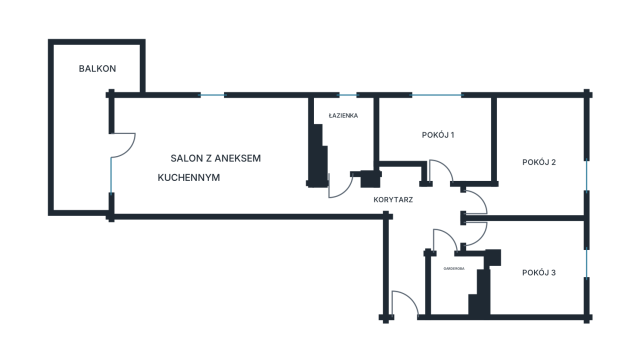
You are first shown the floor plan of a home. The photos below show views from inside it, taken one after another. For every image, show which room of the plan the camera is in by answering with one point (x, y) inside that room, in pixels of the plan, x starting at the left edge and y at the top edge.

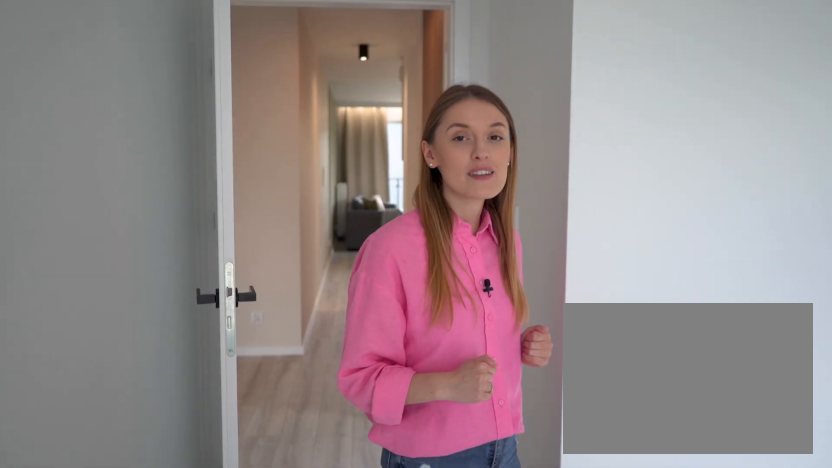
(537, 160)
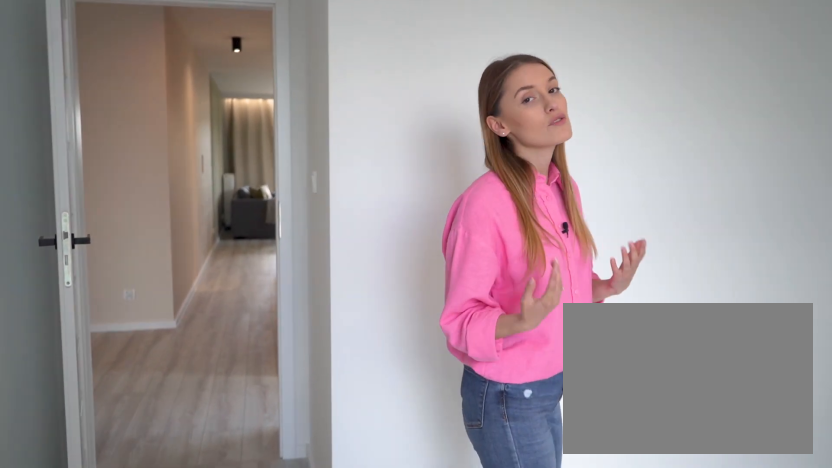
(537, 160)
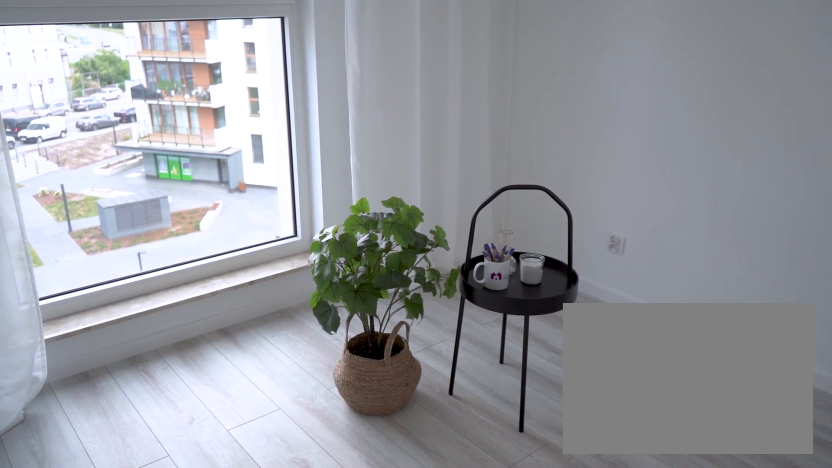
(534, 265)
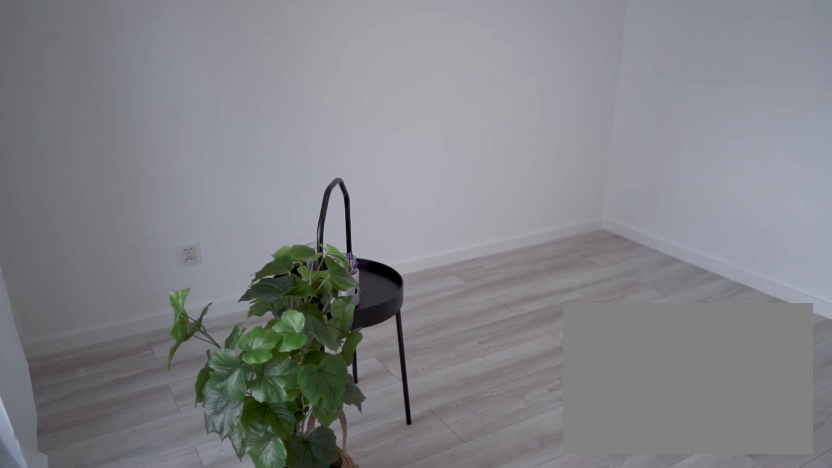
(534, 265)
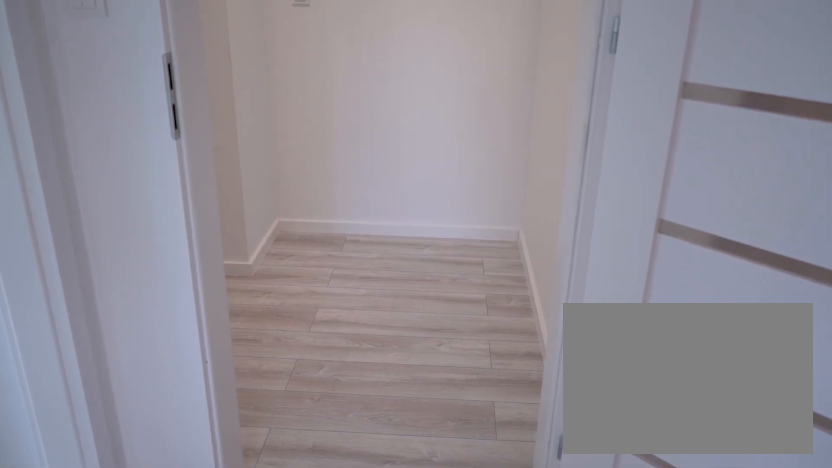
(454, 282)
